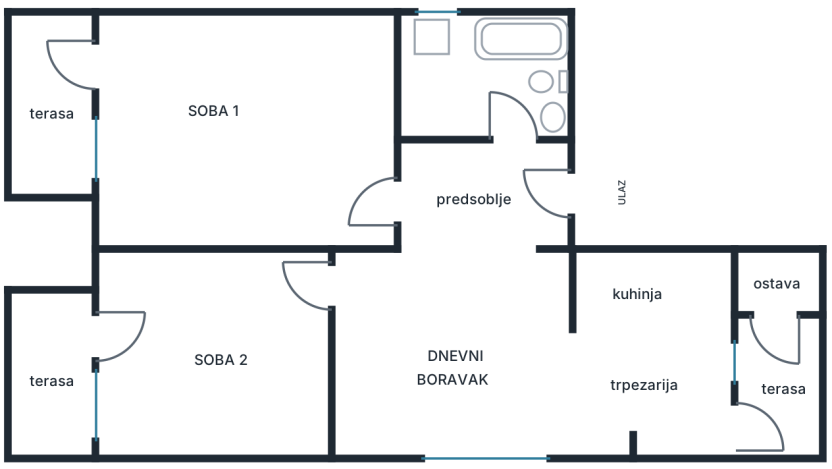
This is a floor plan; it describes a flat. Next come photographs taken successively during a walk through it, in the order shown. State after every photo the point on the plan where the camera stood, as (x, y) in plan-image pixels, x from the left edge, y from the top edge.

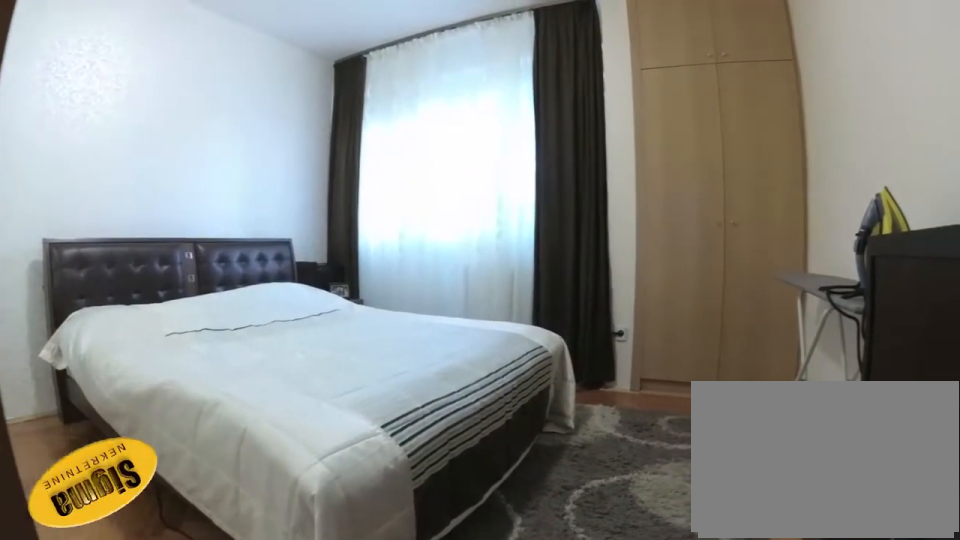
(307, 310)
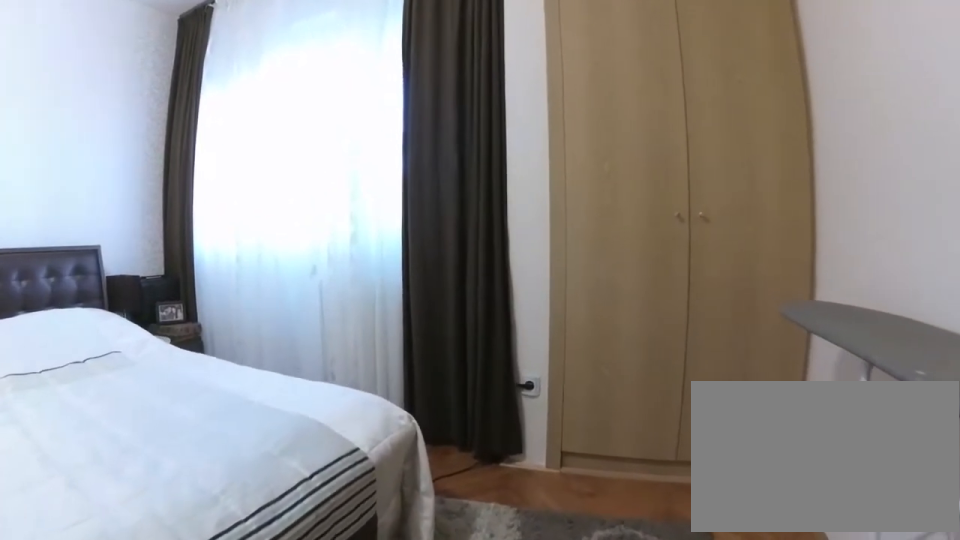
(244, 306)
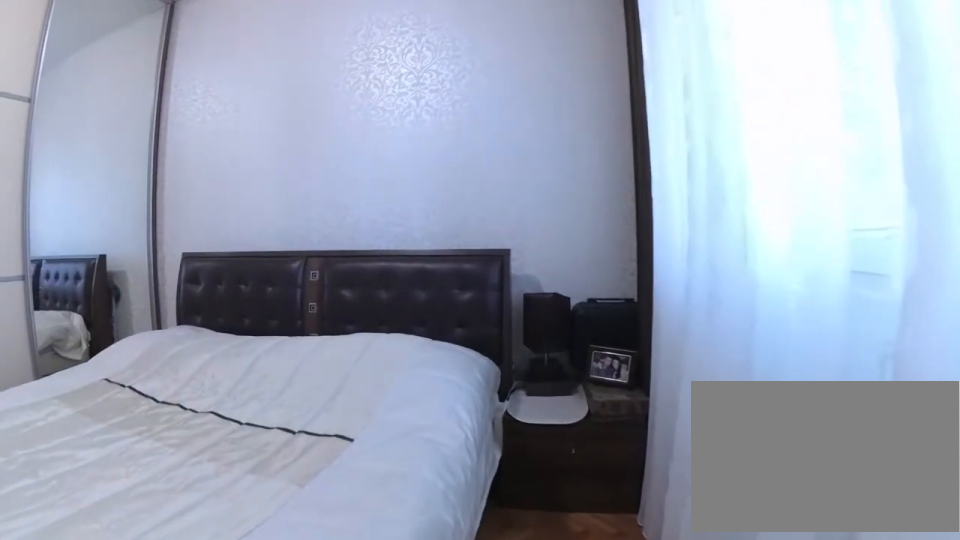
(135, 344)
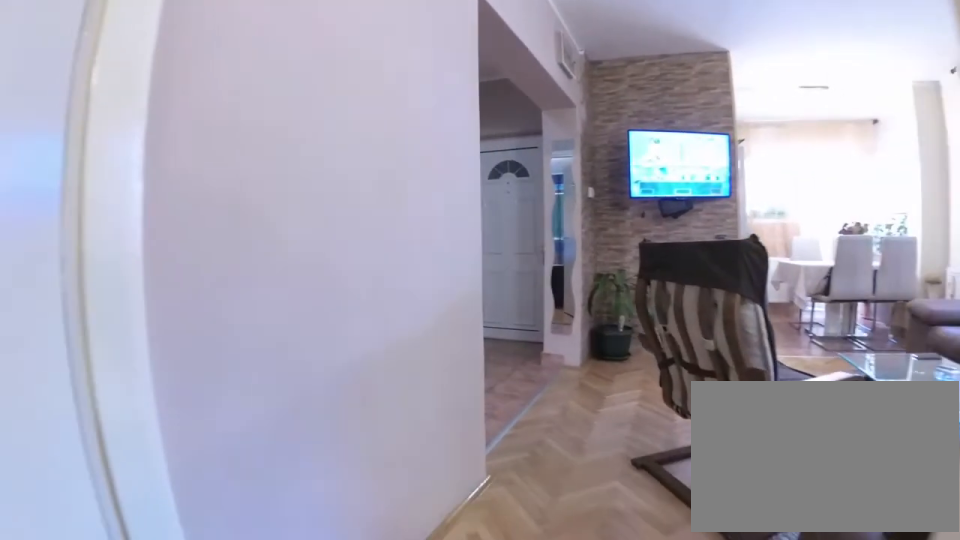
(284, 298)
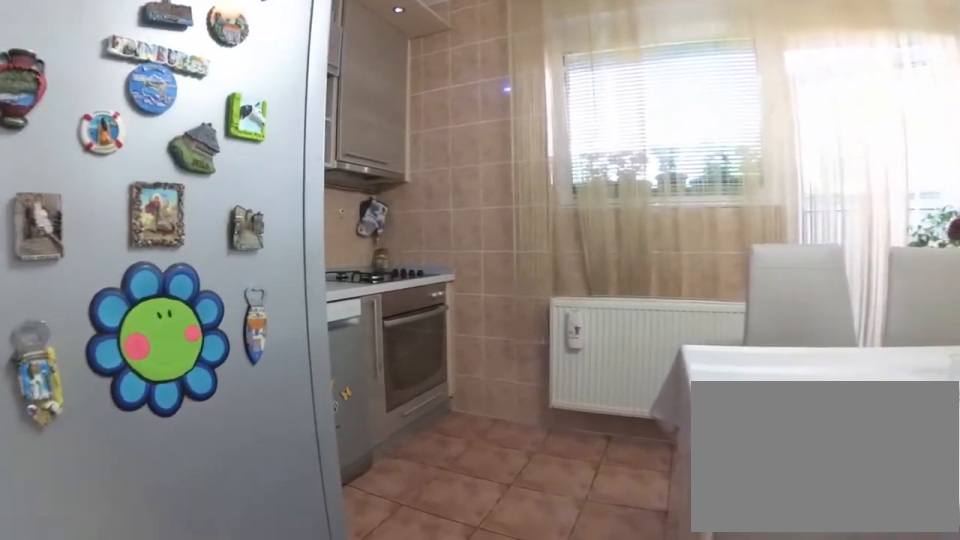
(542, 392)
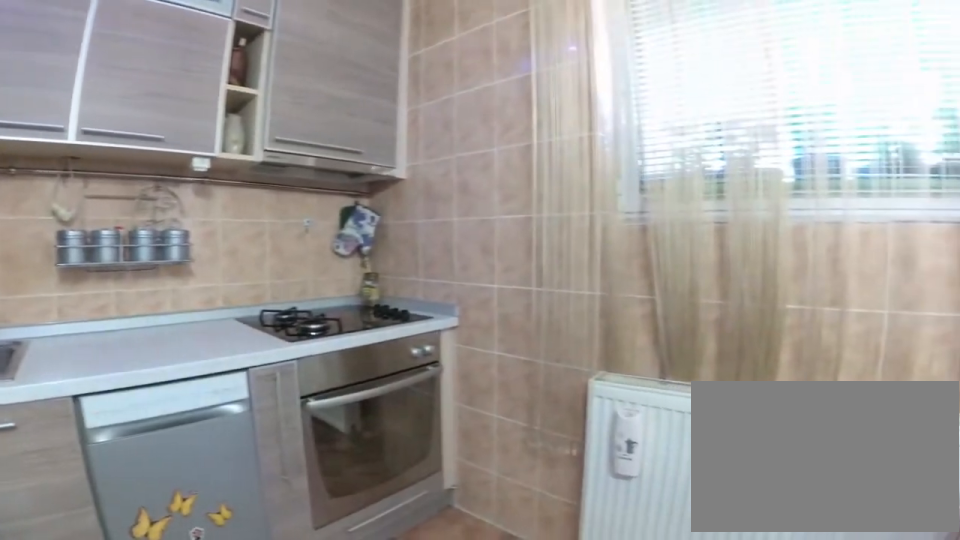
(648, 383)
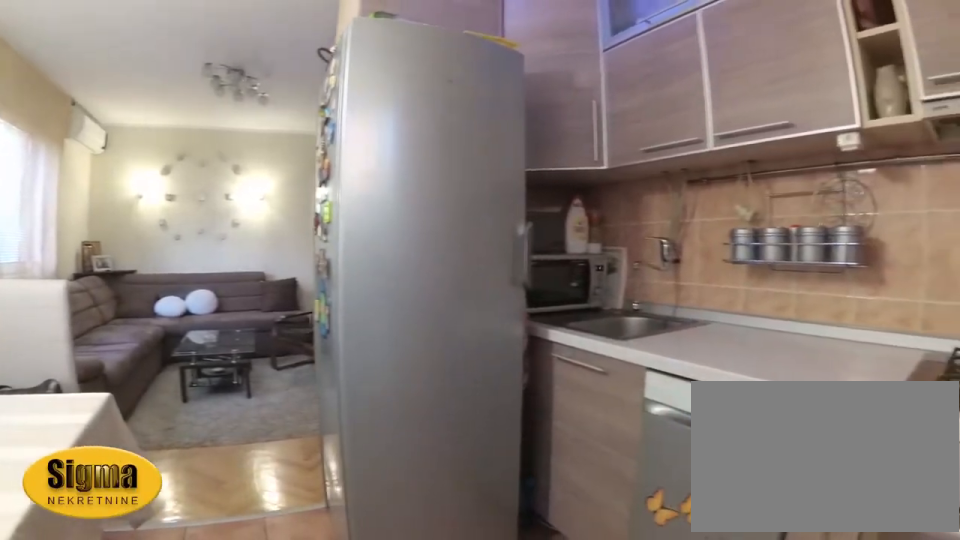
(709, 373)
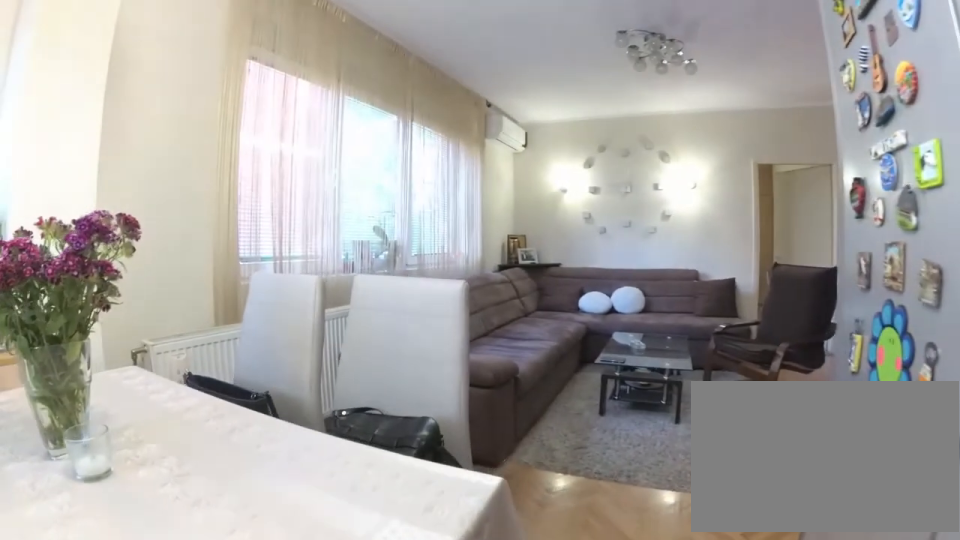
(674, 368)
